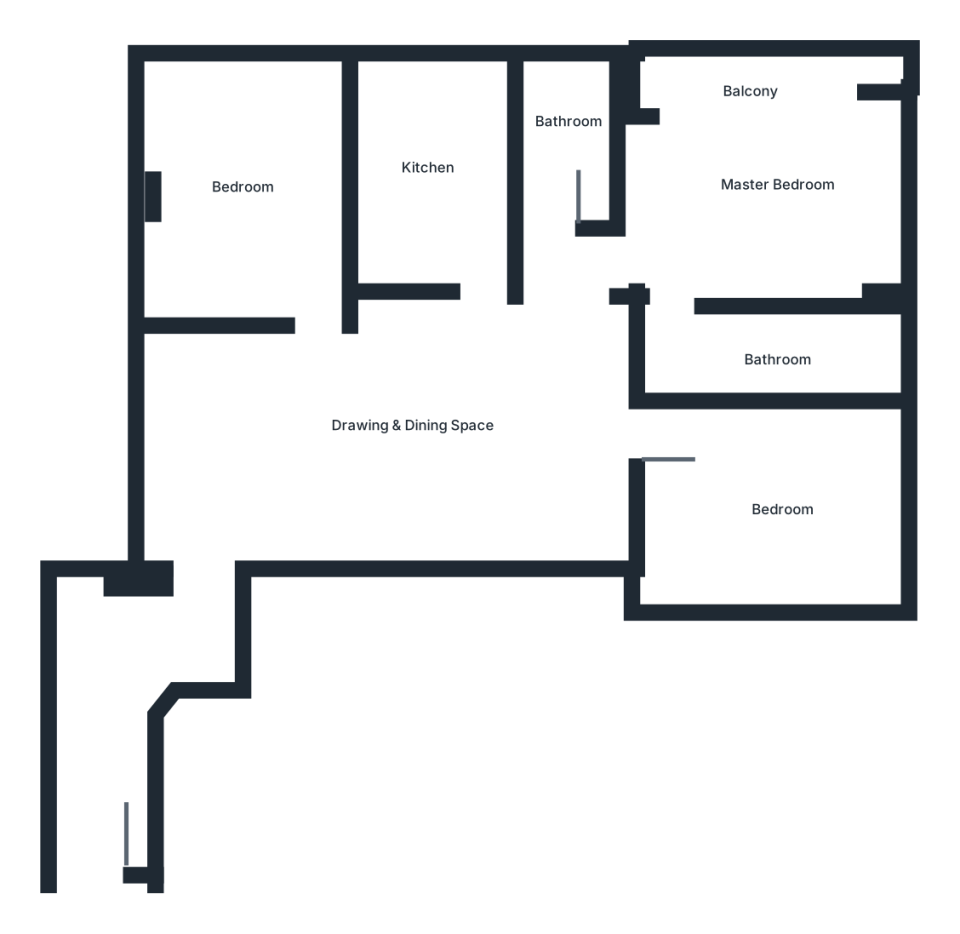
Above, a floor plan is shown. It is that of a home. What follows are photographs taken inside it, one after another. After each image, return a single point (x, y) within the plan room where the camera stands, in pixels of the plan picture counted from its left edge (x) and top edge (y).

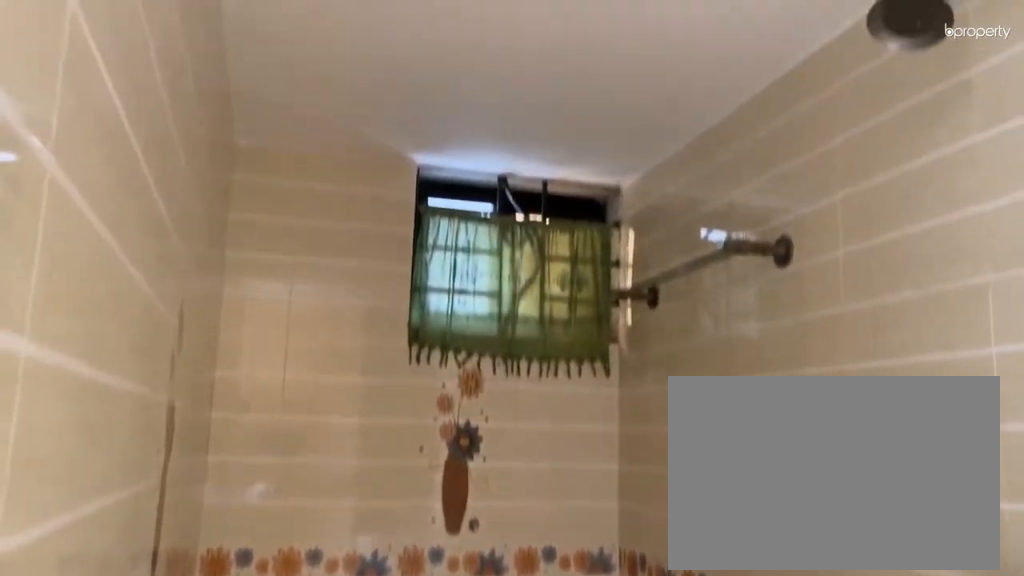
(766, 362)
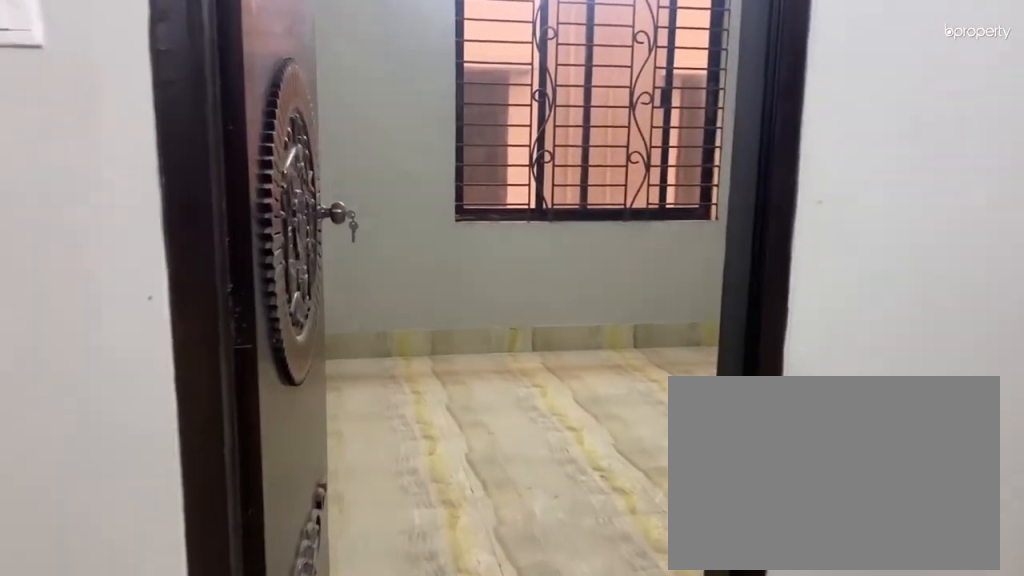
(648, 442)
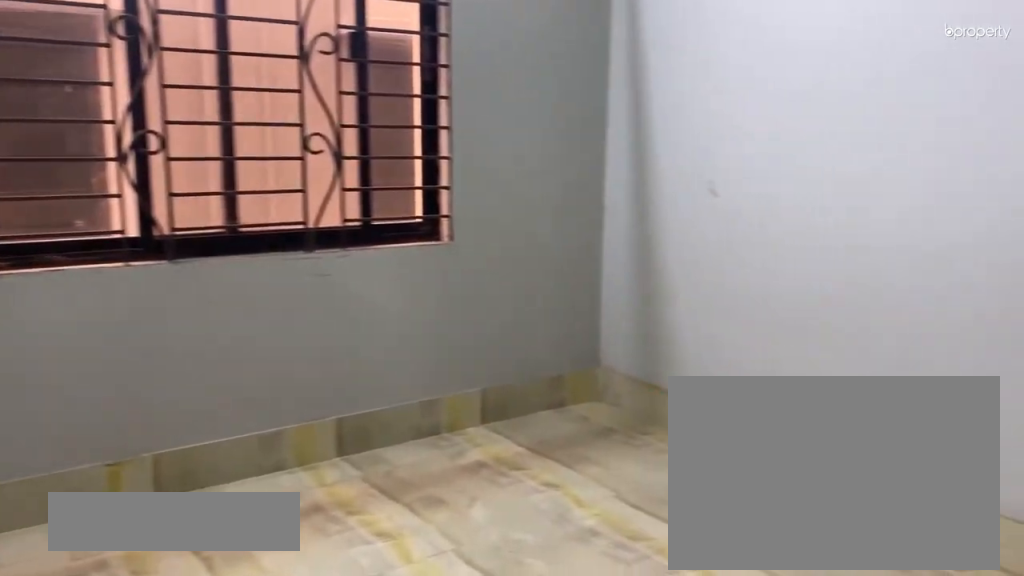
(775, 497)
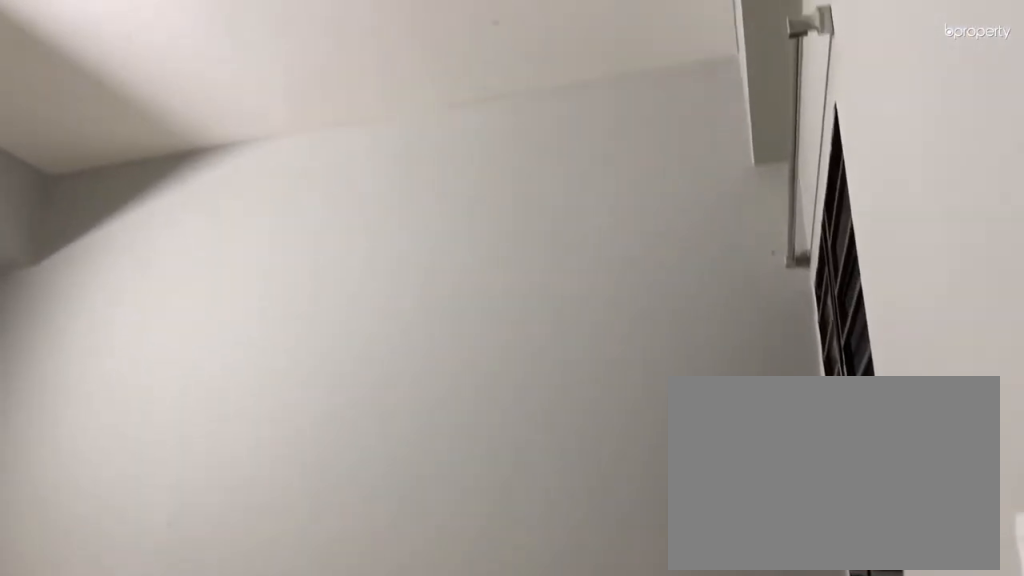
(775, 497)
